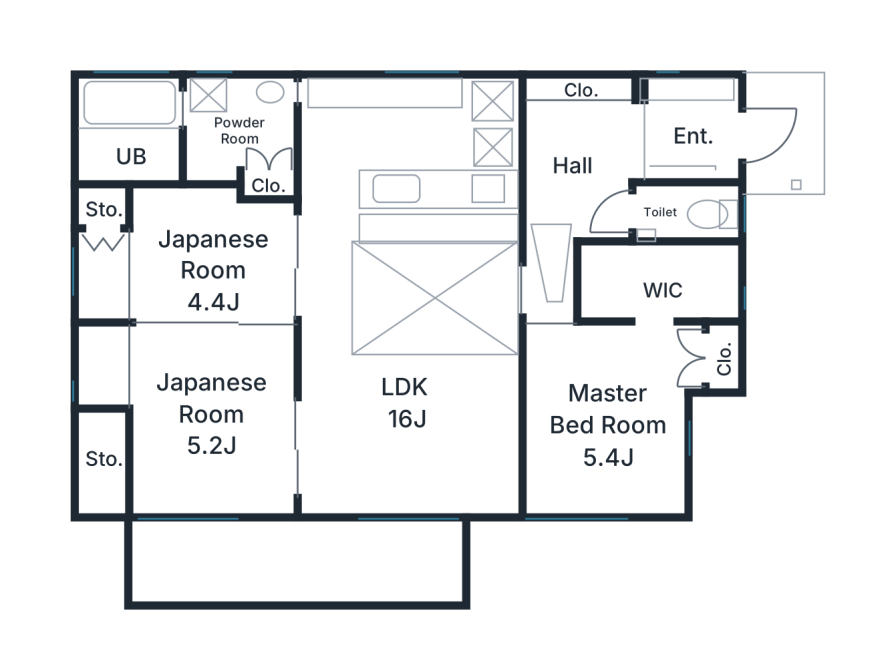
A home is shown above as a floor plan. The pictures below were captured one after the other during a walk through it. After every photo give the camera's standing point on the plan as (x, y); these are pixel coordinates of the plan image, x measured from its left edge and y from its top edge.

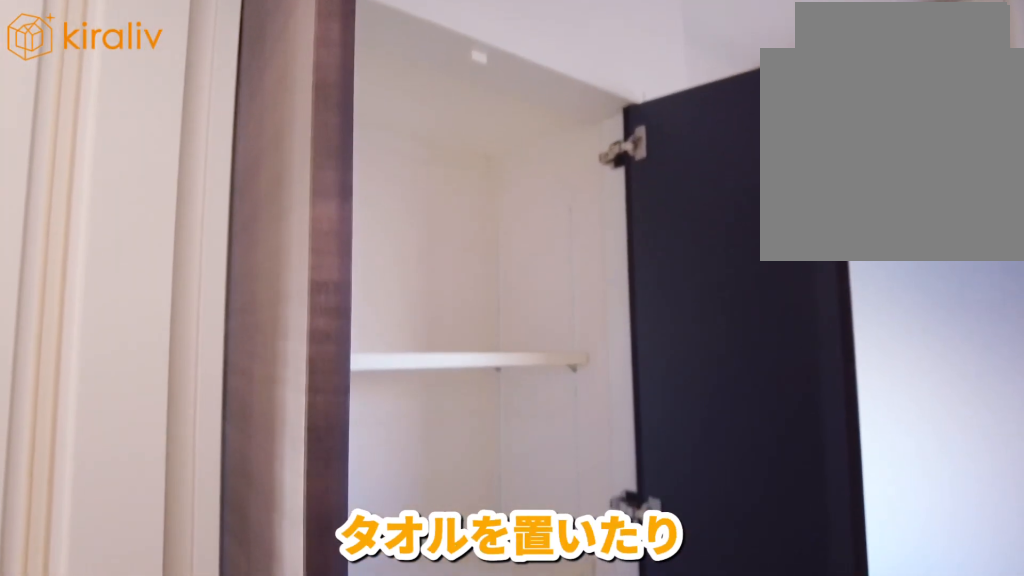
(202, 159)
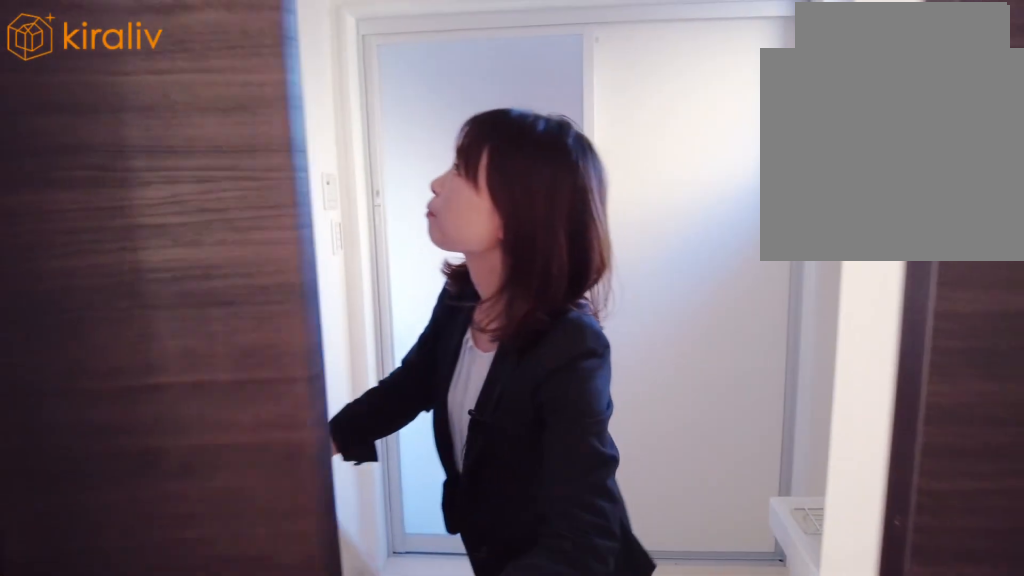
(196, 153)
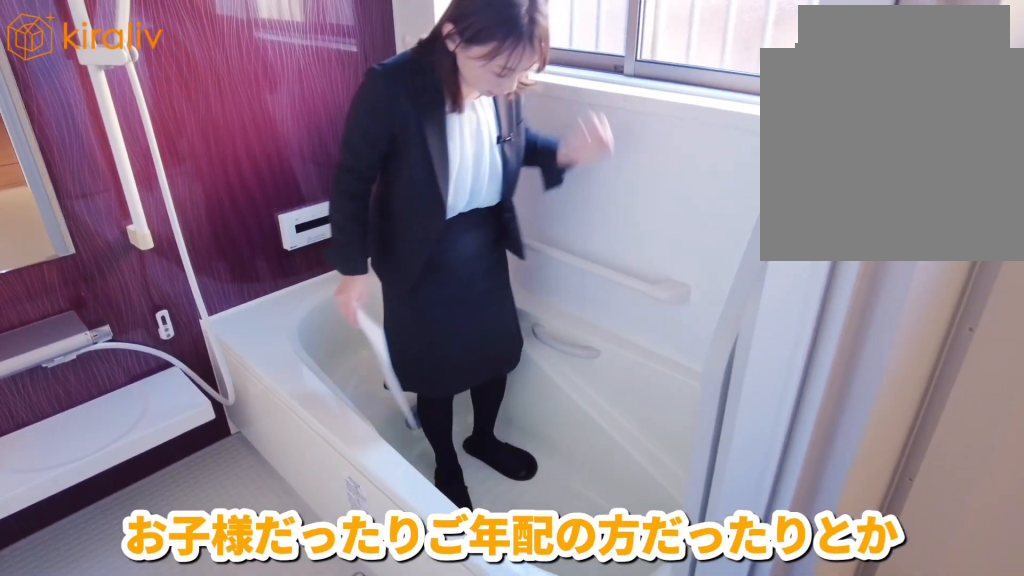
(137, 159)
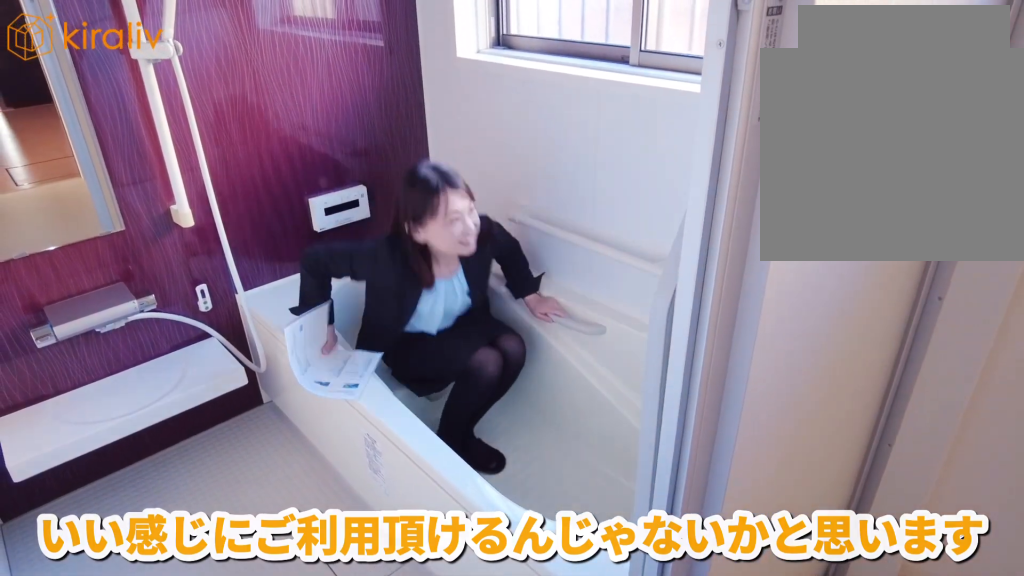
(137, 157)
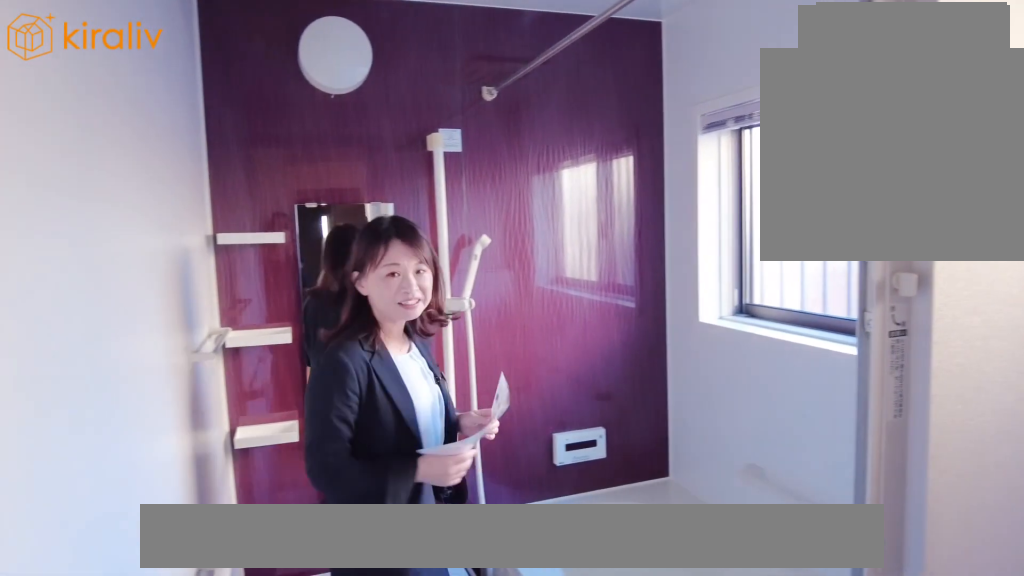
(137, 159)
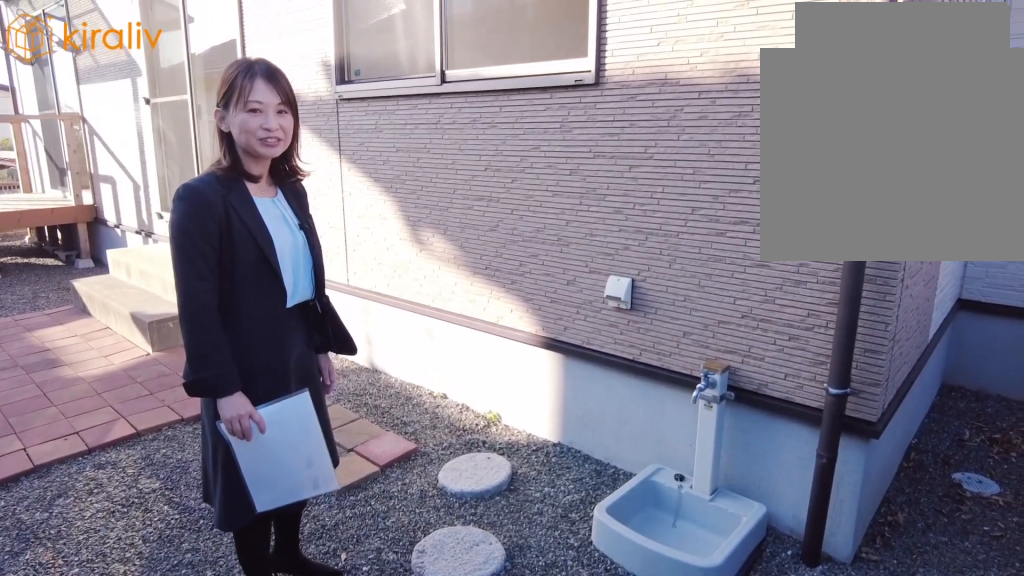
(646, 523)
